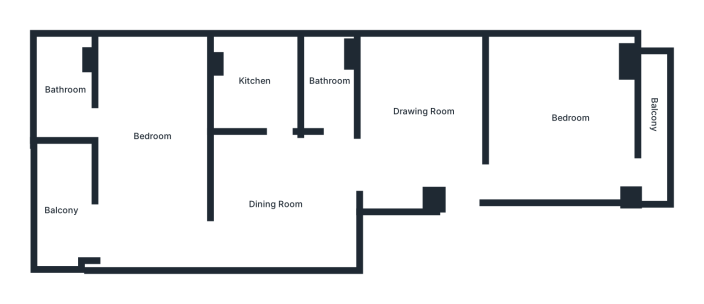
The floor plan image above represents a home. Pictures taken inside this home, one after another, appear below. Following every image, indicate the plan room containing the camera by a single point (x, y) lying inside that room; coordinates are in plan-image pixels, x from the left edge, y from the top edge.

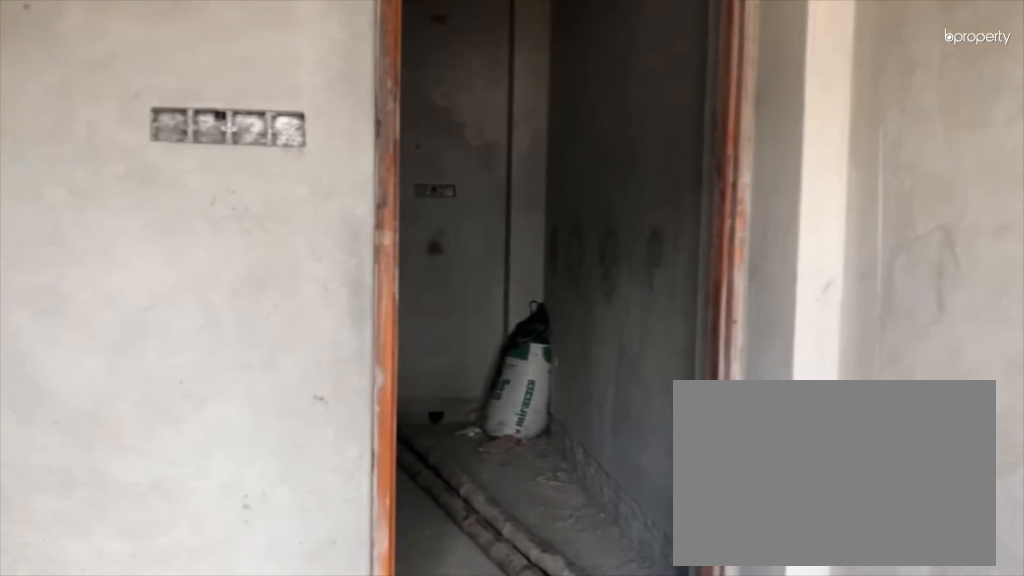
(149, 140)
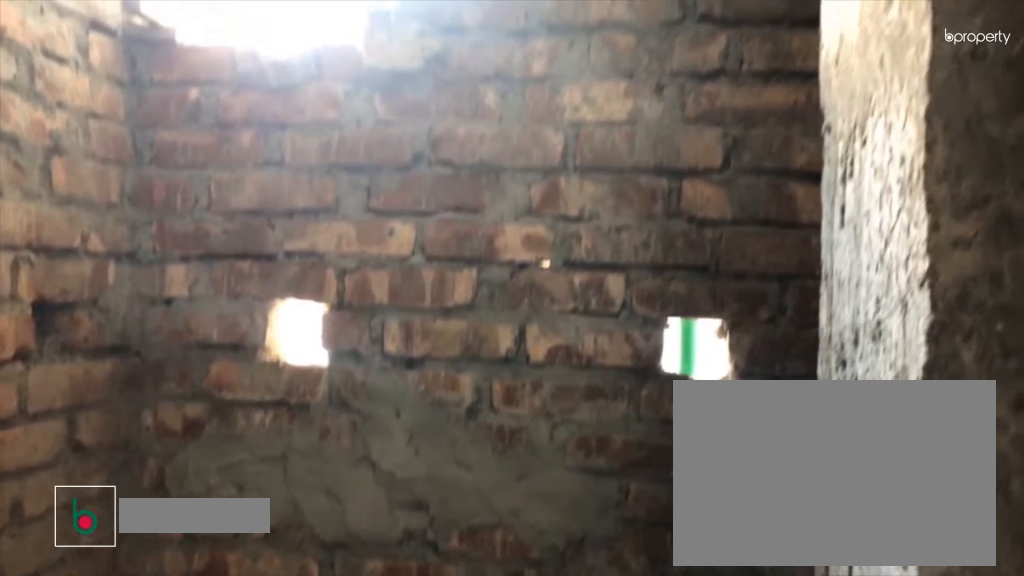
(65, 88)
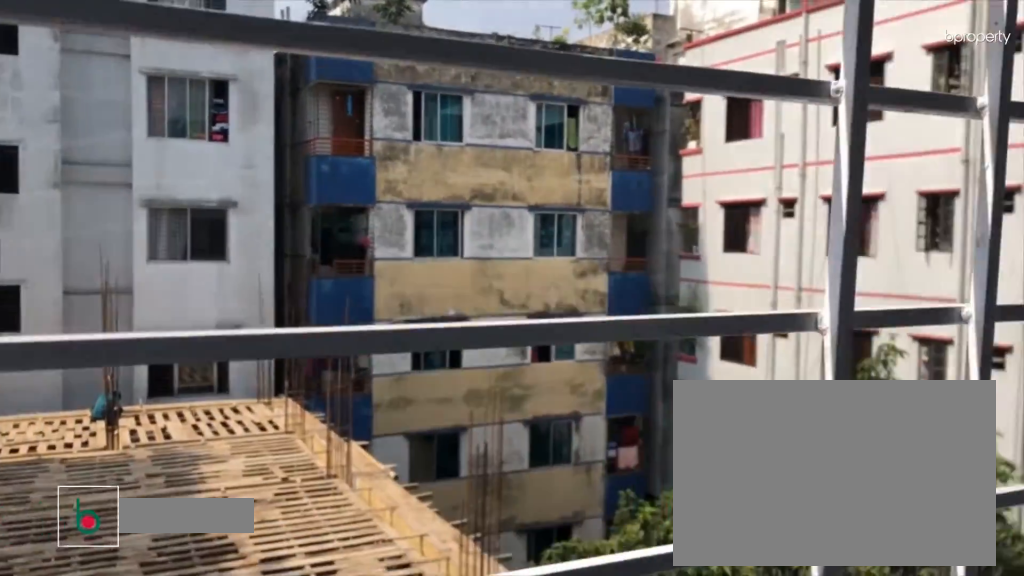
(60, 206)
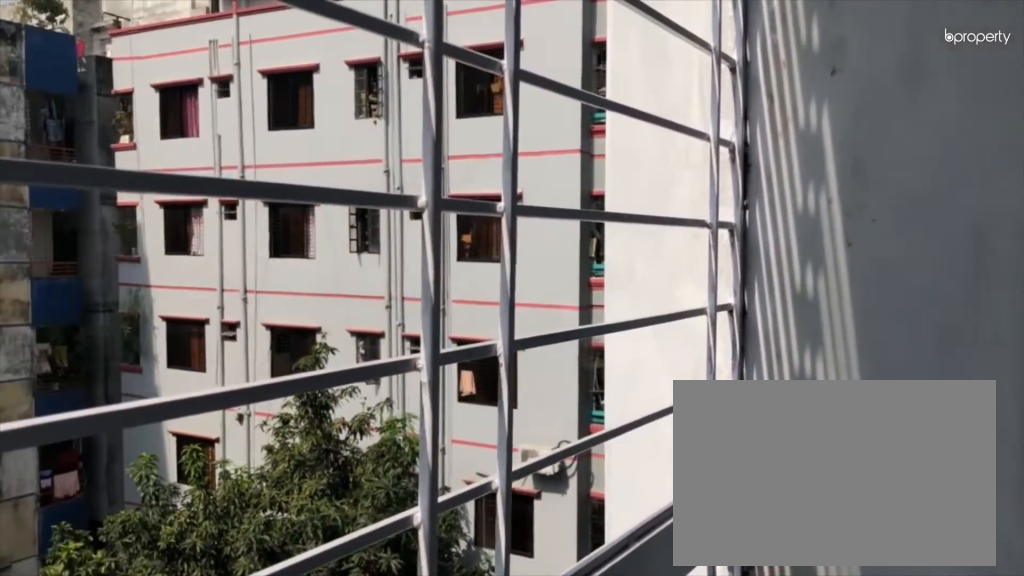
(60, 206)
